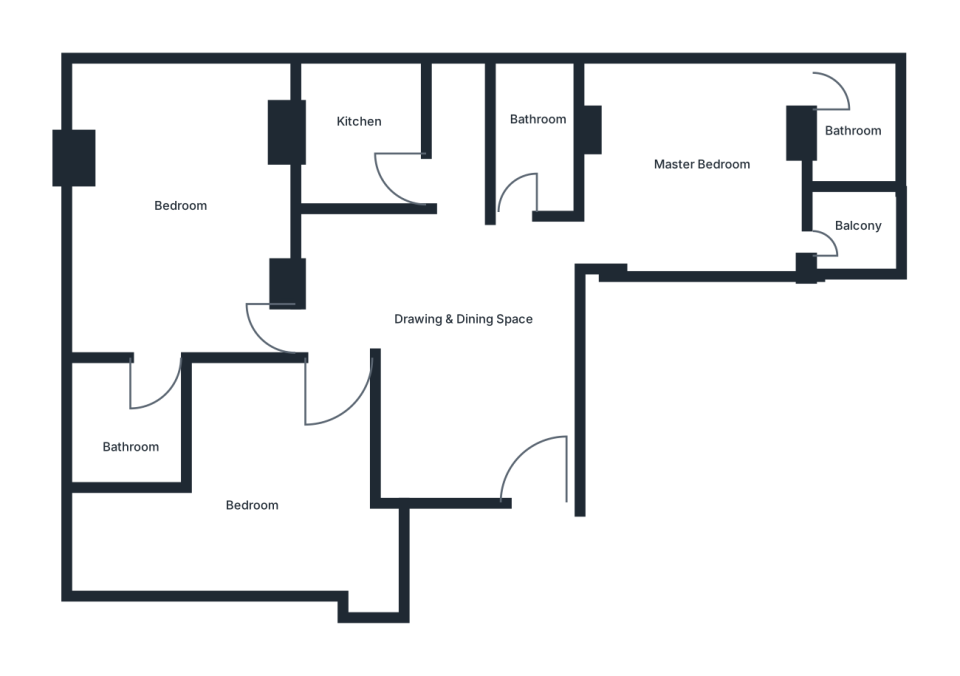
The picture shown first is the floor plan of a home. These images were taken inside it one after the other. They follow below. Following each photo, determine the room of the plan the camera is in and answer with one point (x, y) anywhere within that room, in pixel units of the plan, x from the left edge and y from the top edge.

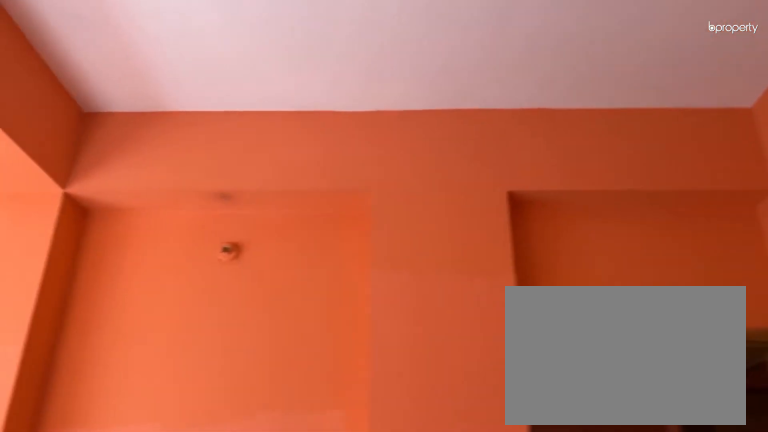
(173, 207)
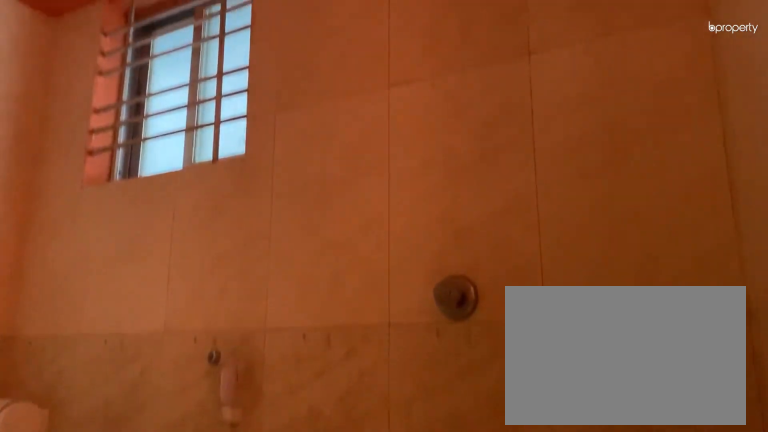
(144, 449)
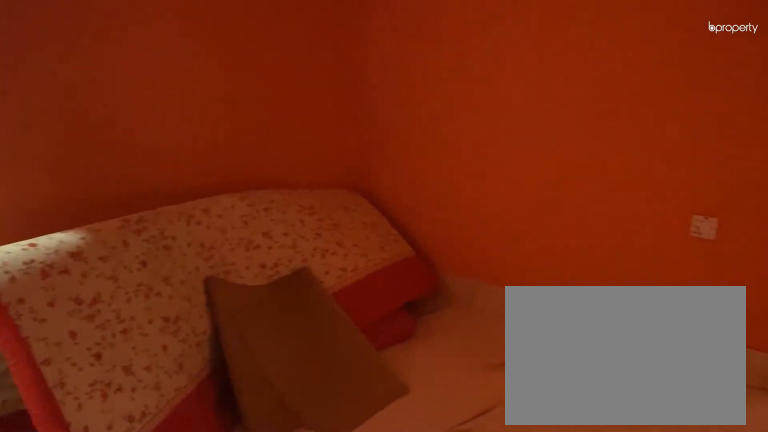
(294, 467)
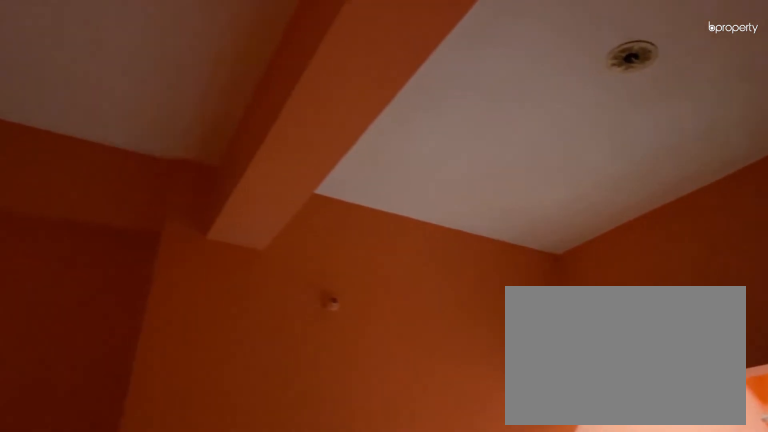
(294, 467)
